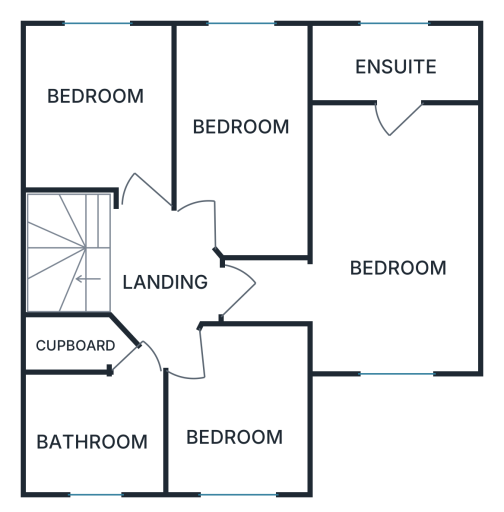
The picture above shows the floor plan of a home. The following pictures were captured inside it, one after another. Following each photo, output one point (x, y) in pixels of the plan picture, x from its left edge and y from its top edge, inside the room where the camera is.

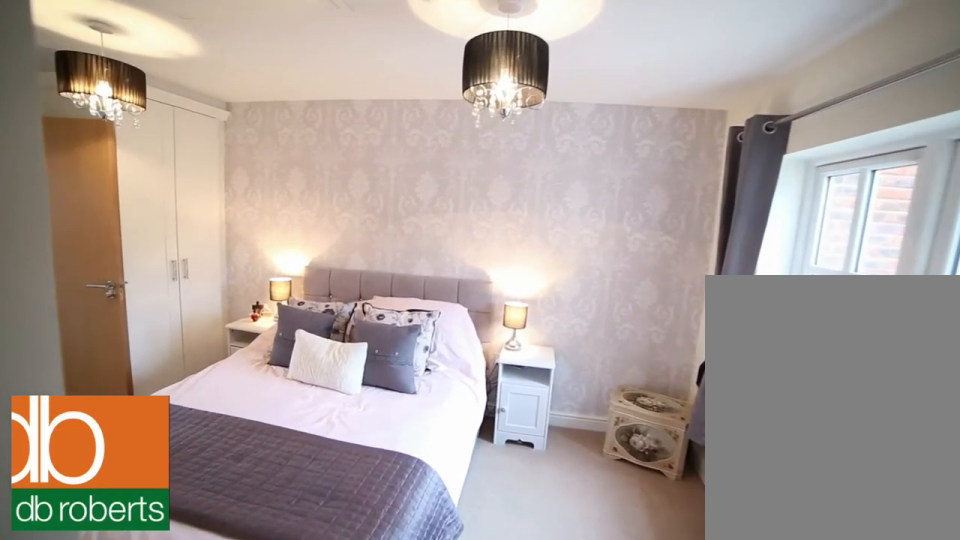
(377, 221)
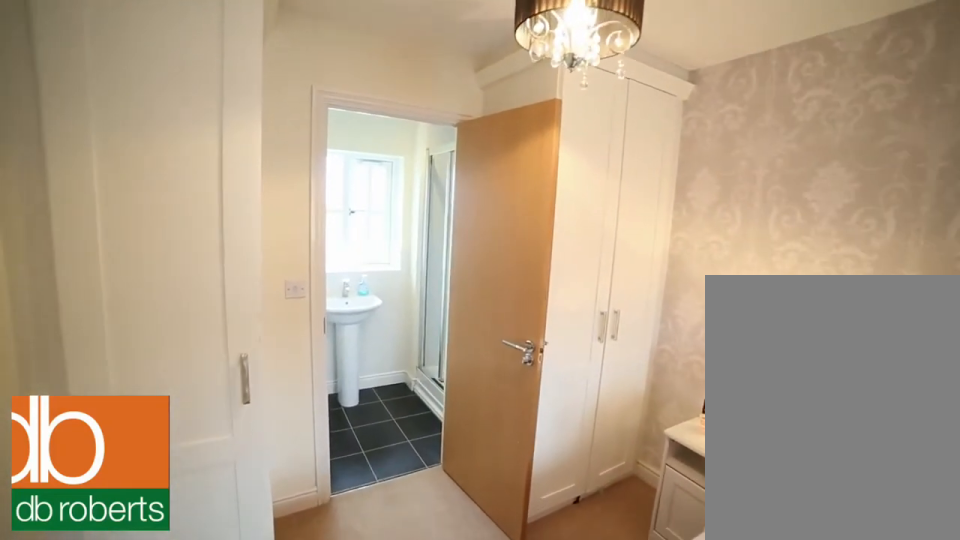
(361, 221)
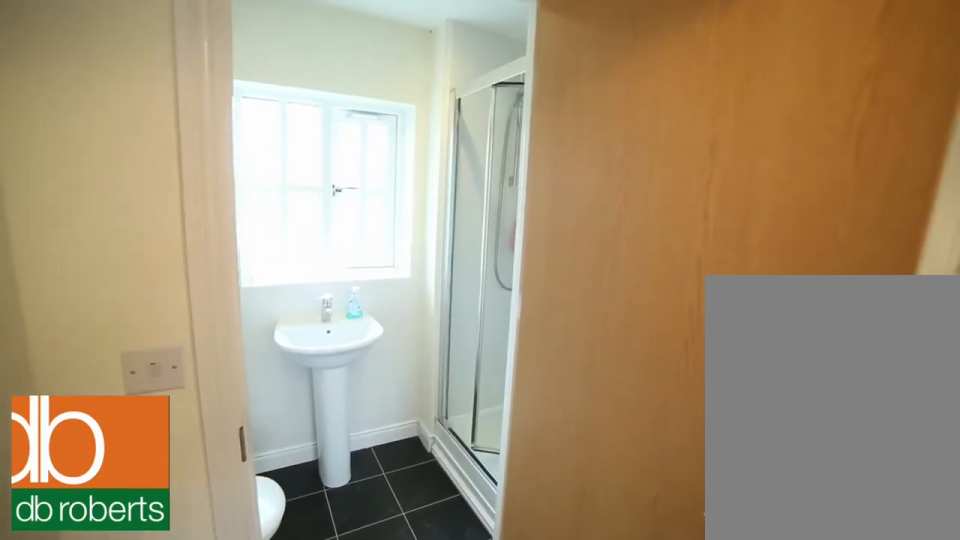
(361, 221)
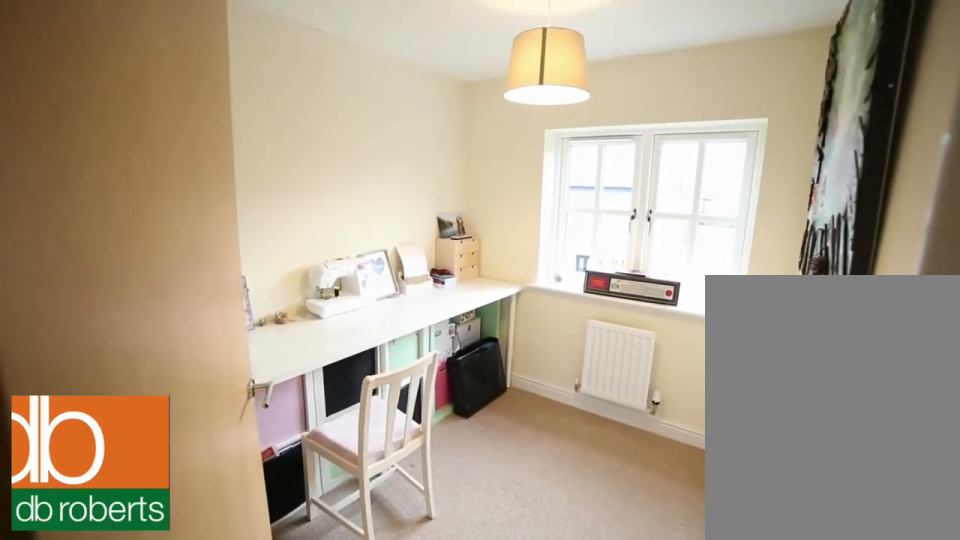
(241, 412)
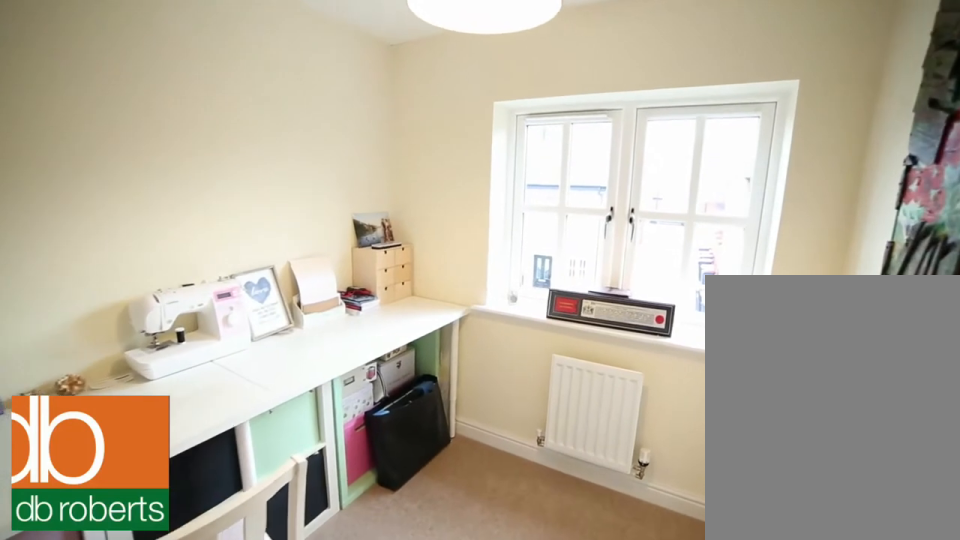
(241, 412)
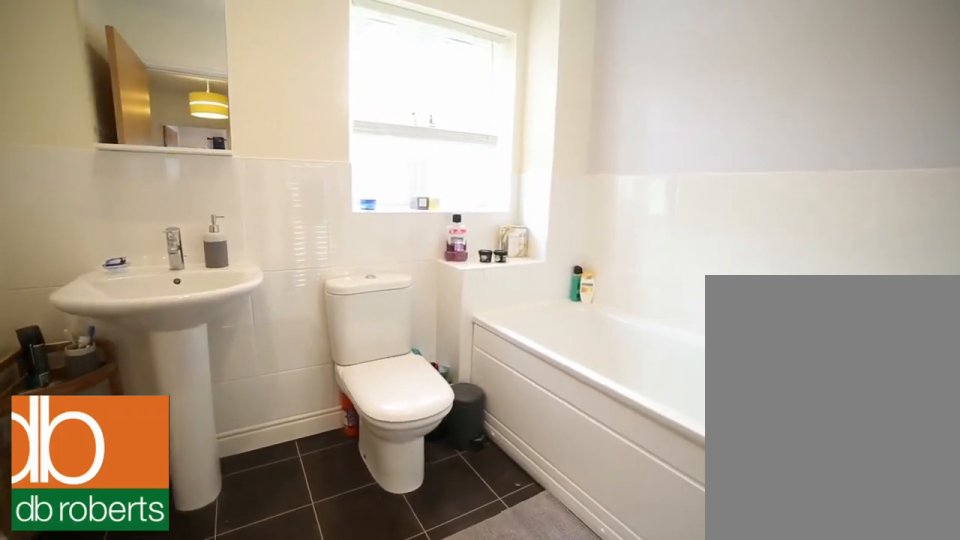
(97, 430)
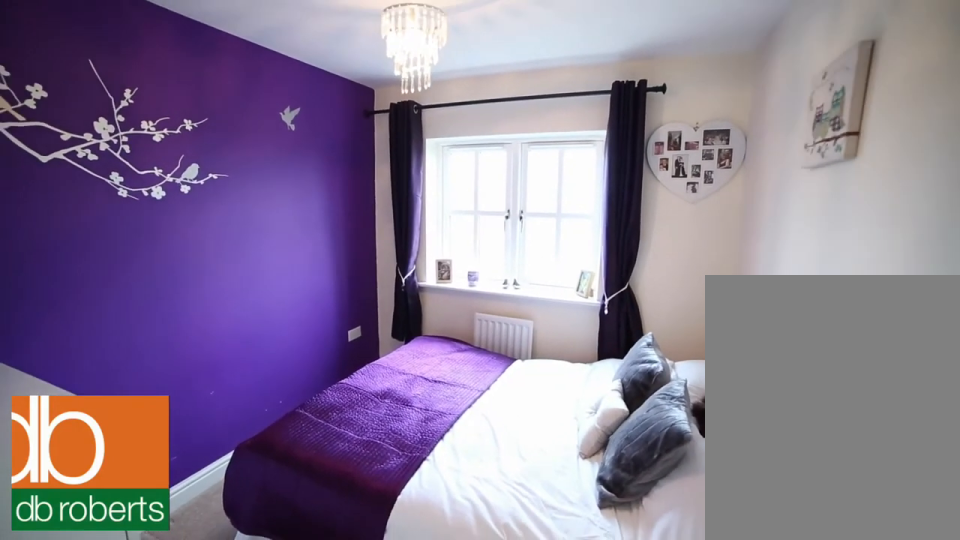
(101, 109)
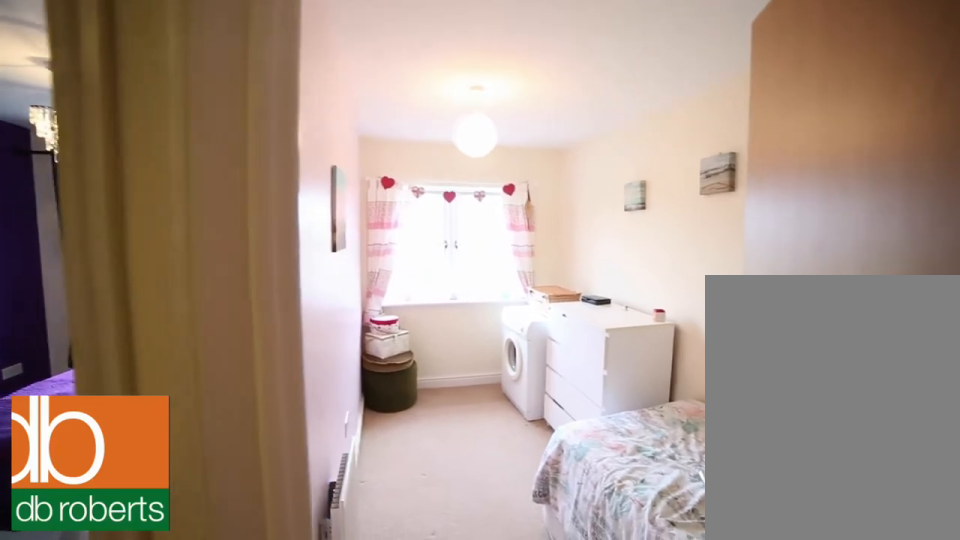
(245, 135)
